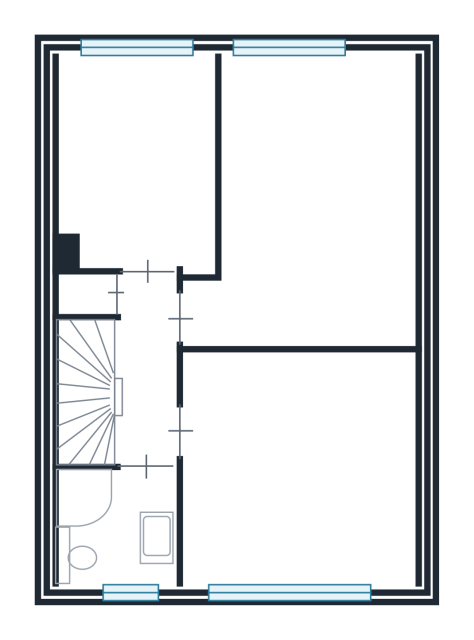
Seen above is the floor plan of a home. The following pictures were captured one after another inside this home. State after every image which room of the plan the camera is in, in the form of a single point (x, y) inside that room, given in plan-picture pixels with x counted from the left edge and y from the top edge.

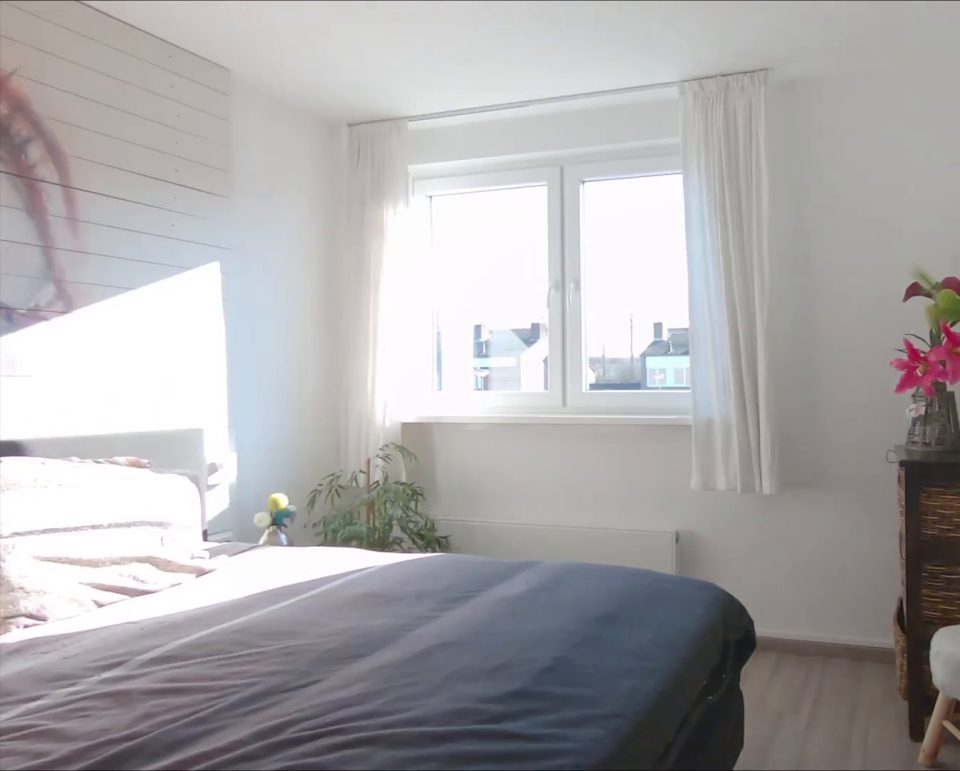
(315, 206)
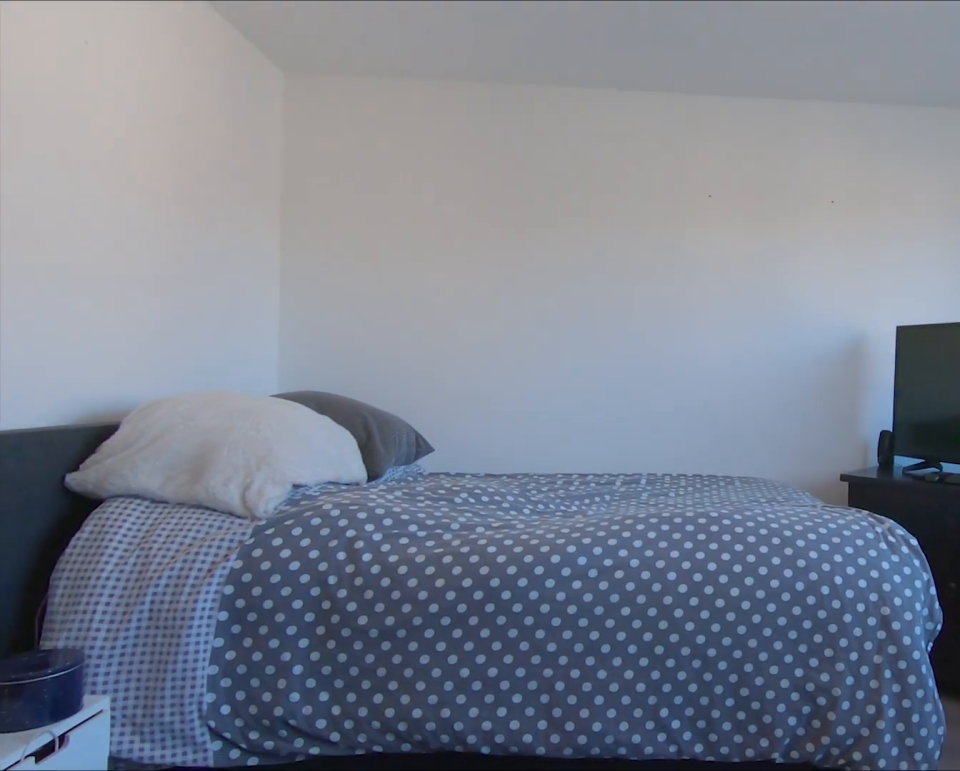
(301, 467)
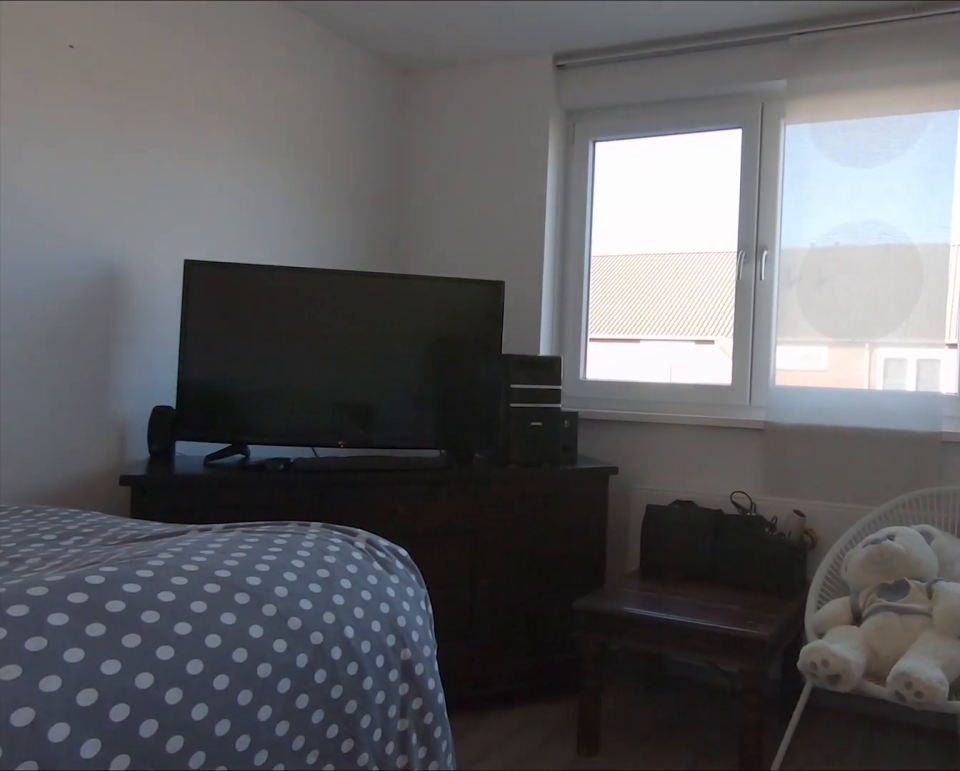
(301, 467)
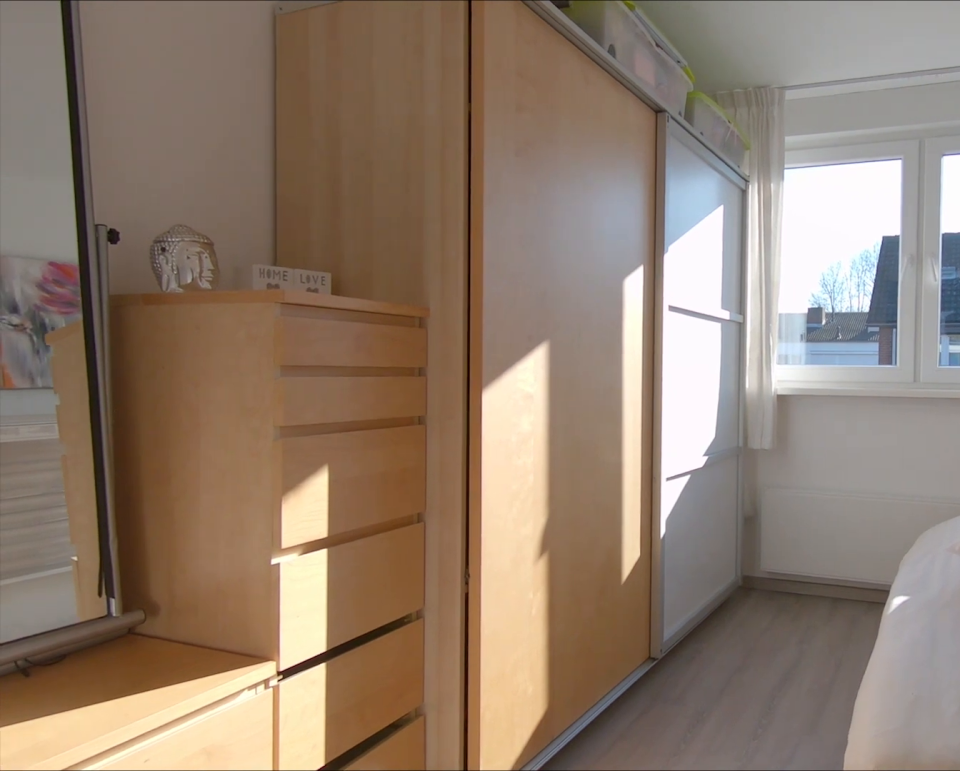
(135, 160)
